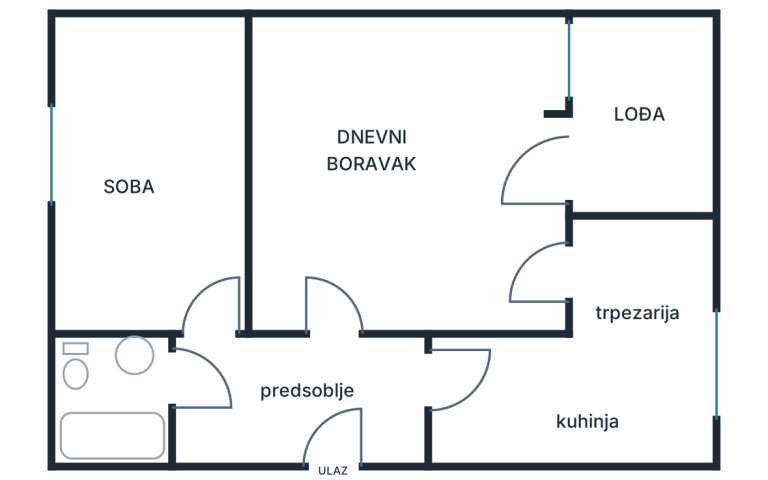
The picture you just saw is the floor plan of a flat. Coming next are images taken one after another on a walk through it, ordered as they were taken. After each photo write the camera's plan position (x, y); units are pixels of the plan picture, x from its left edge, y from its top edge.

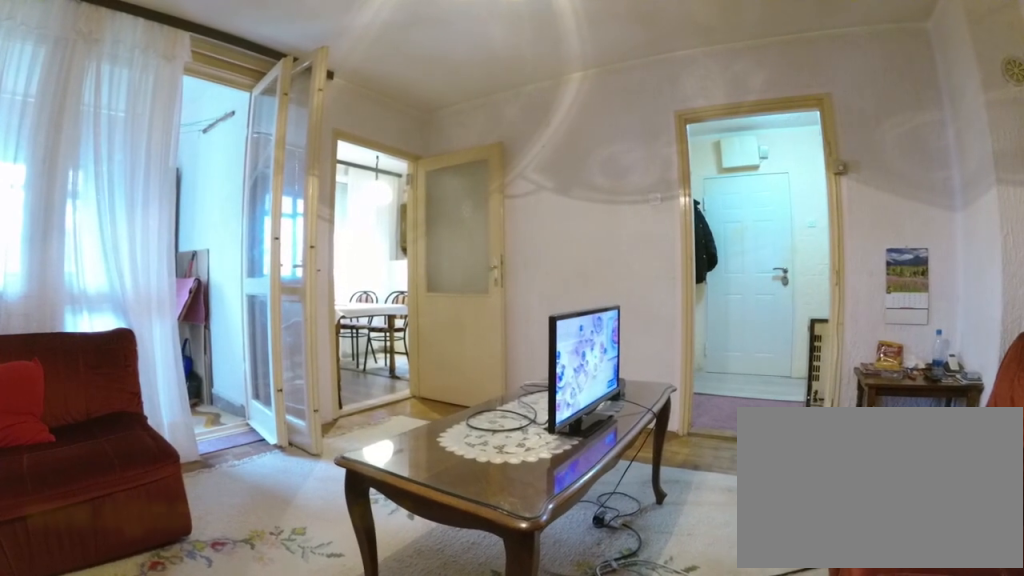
(314, 128)
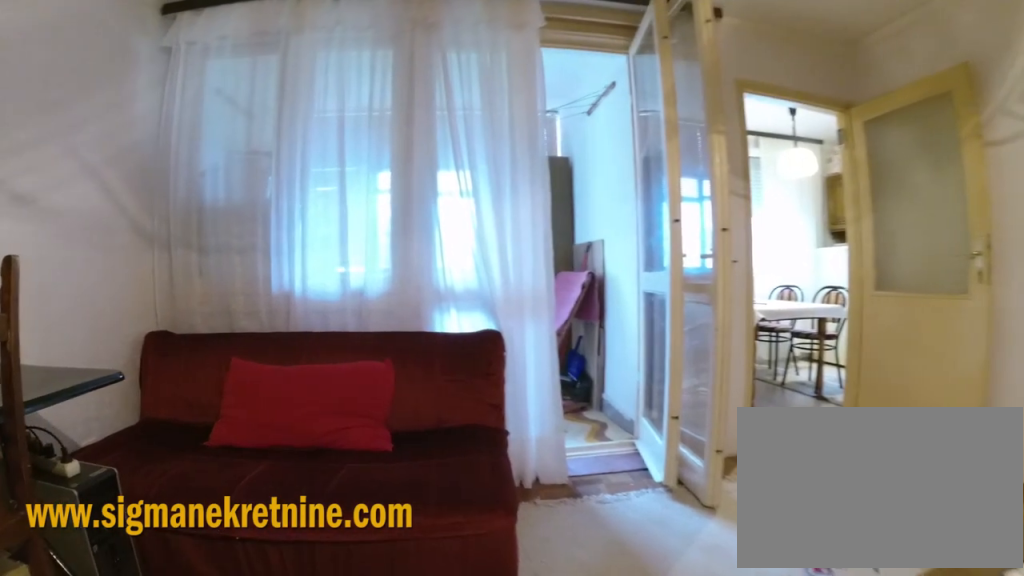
(351, 139)
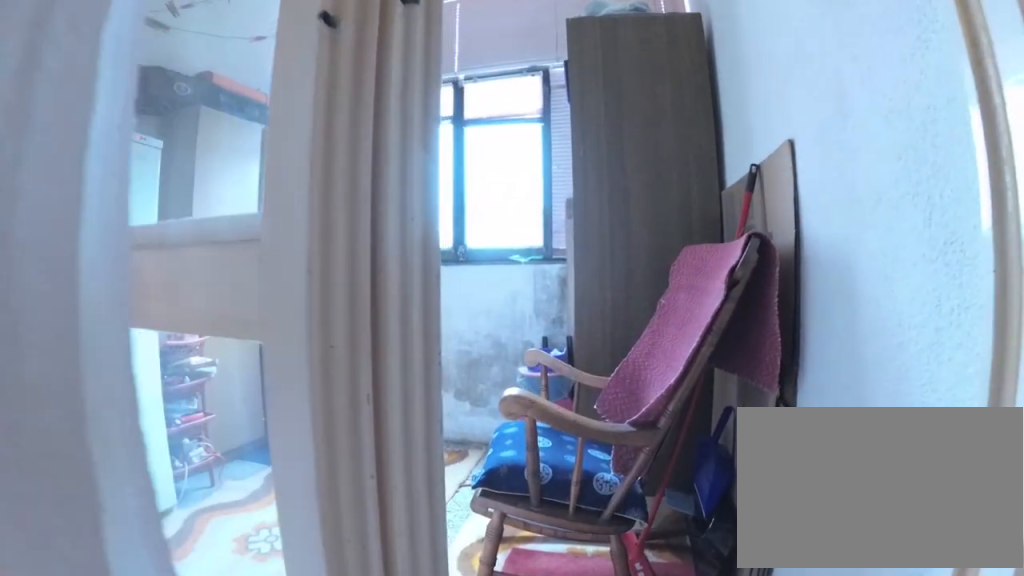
(509, 165)
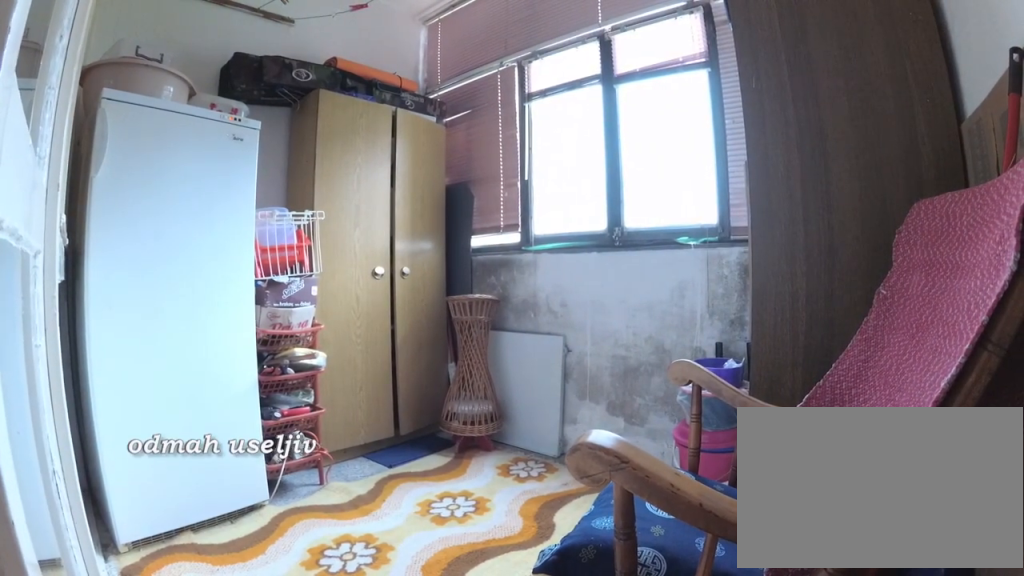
(569, 172)
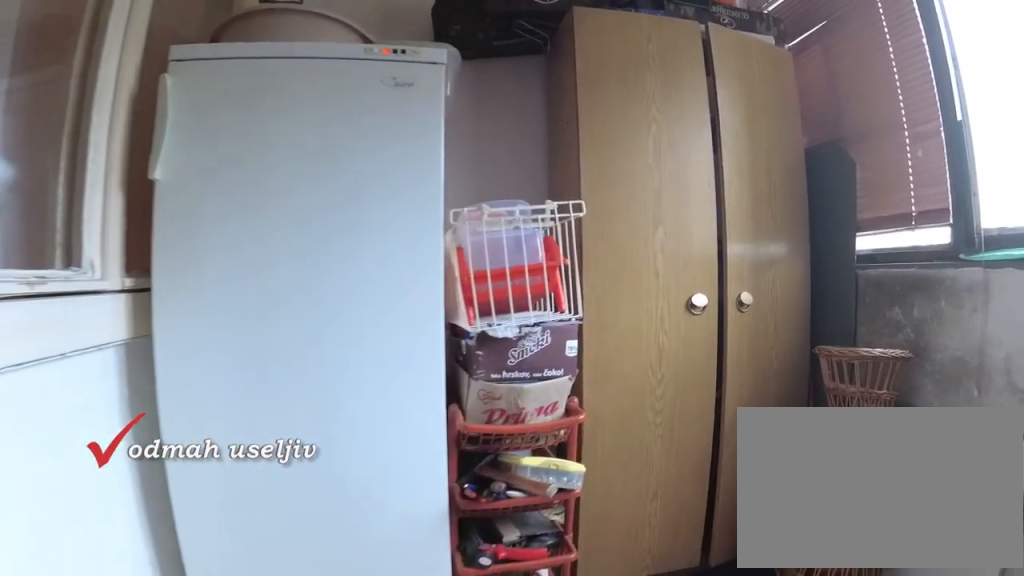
(632, 128)
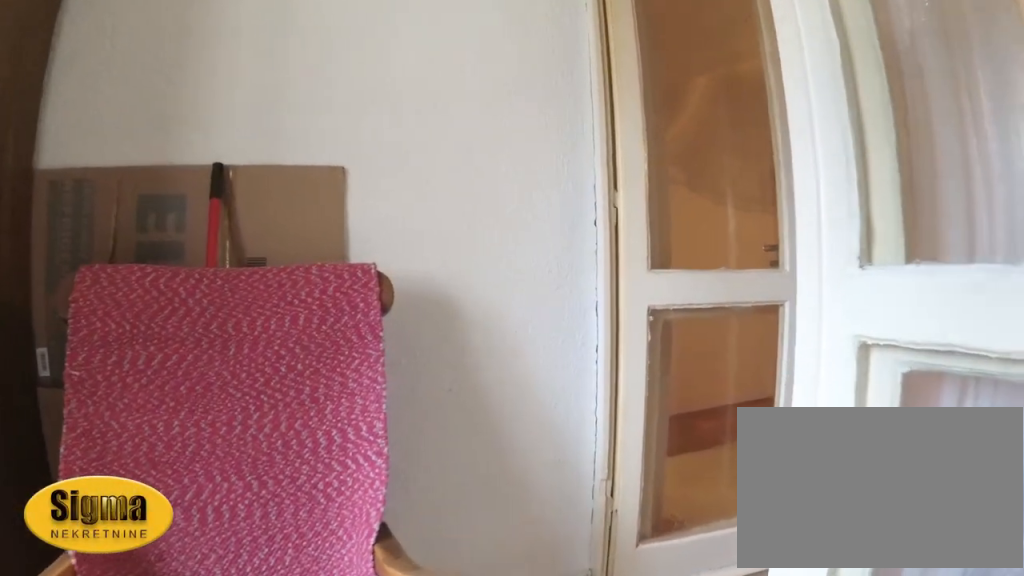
(634, 112)
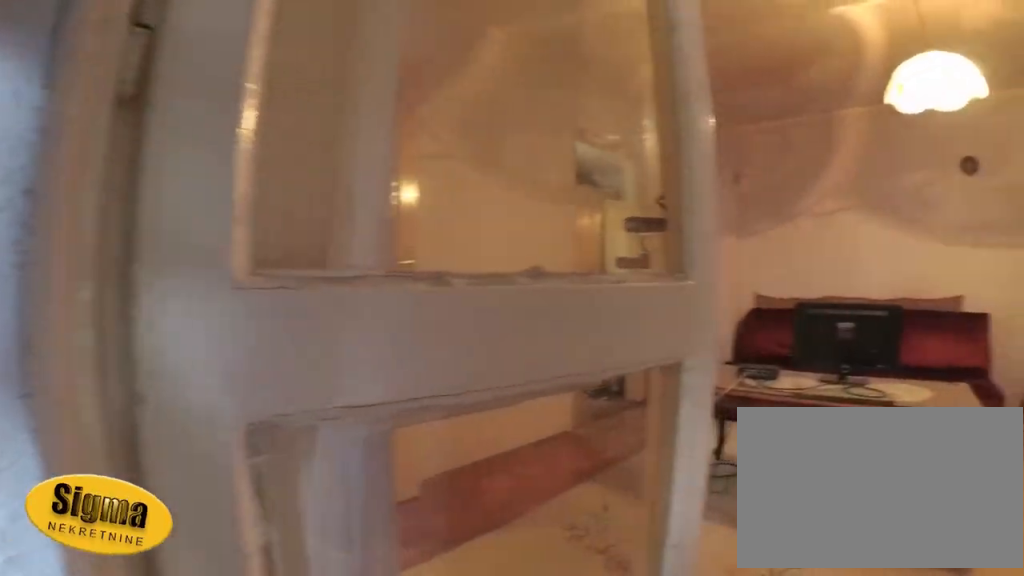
(604, 157)
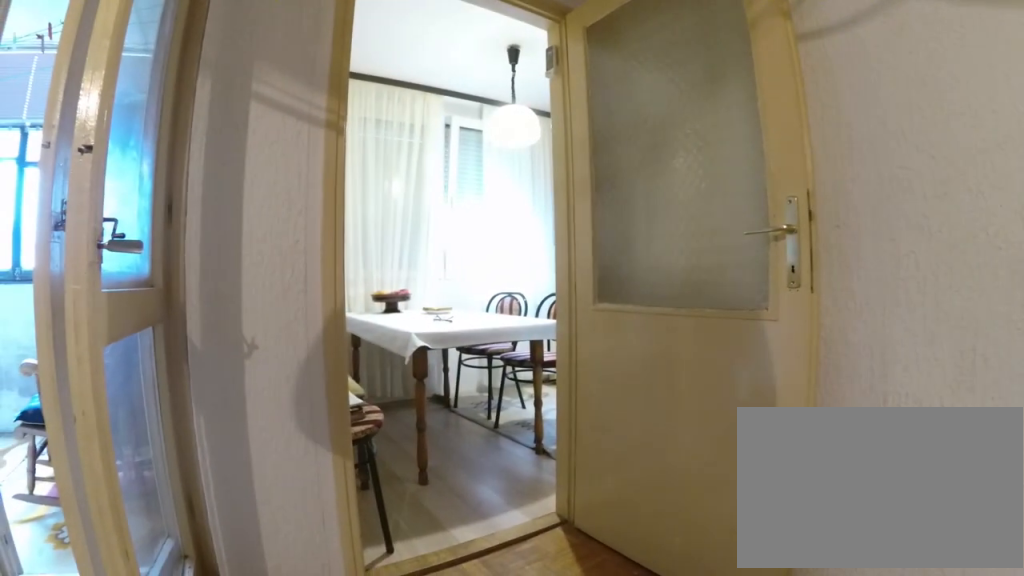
(465, 220)
